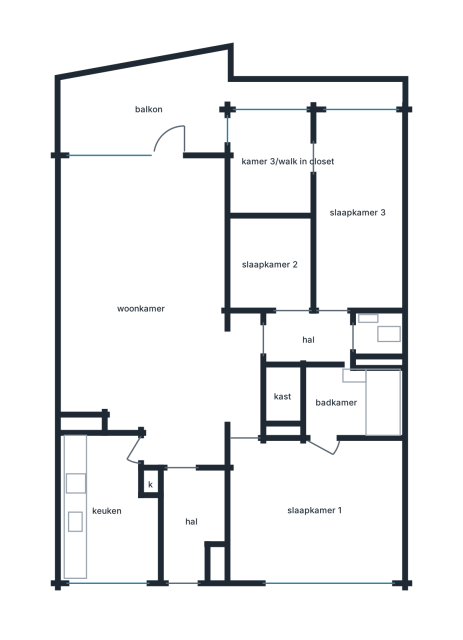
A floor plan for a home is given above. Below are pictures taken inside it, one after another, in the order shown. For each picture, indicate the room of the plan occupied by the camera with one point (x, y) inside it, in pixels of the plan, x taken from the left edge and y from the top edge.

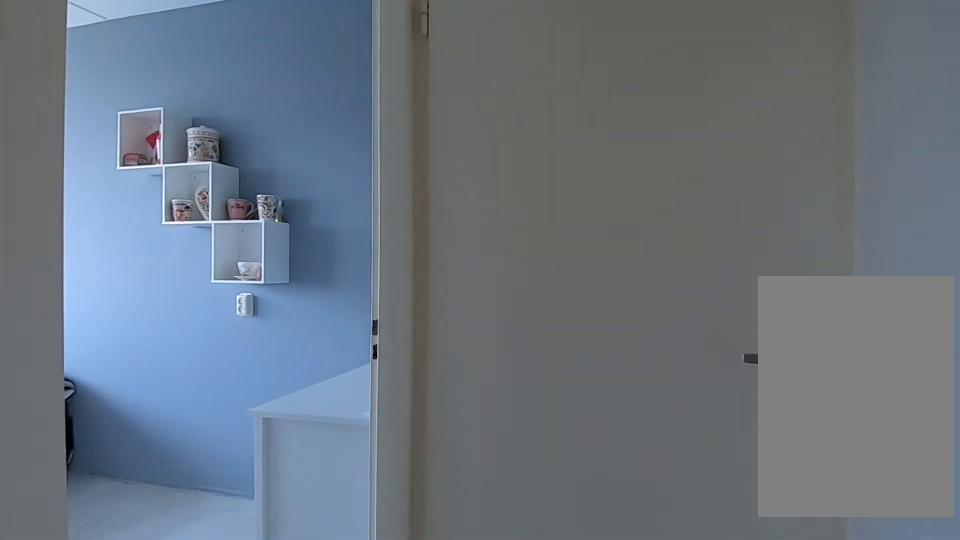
(306, 337)
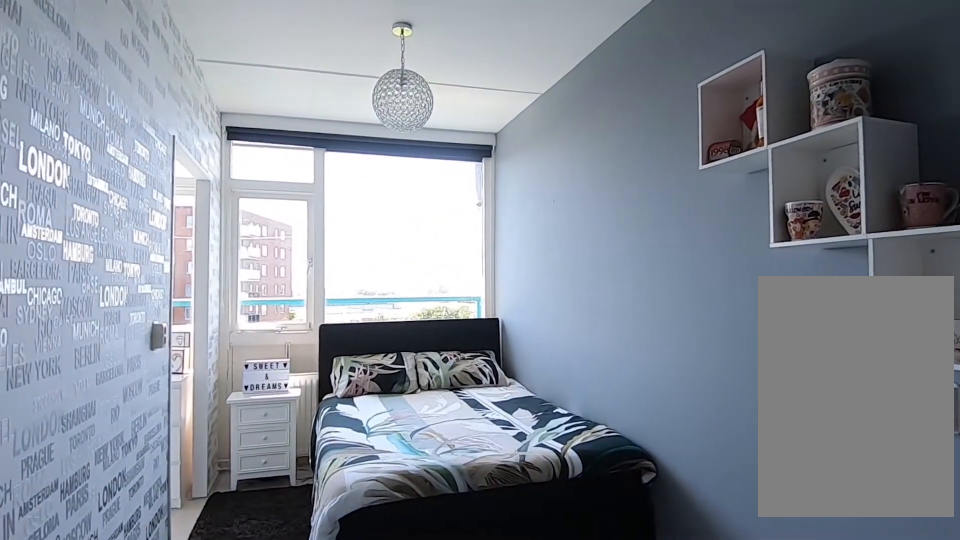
(358, 212)
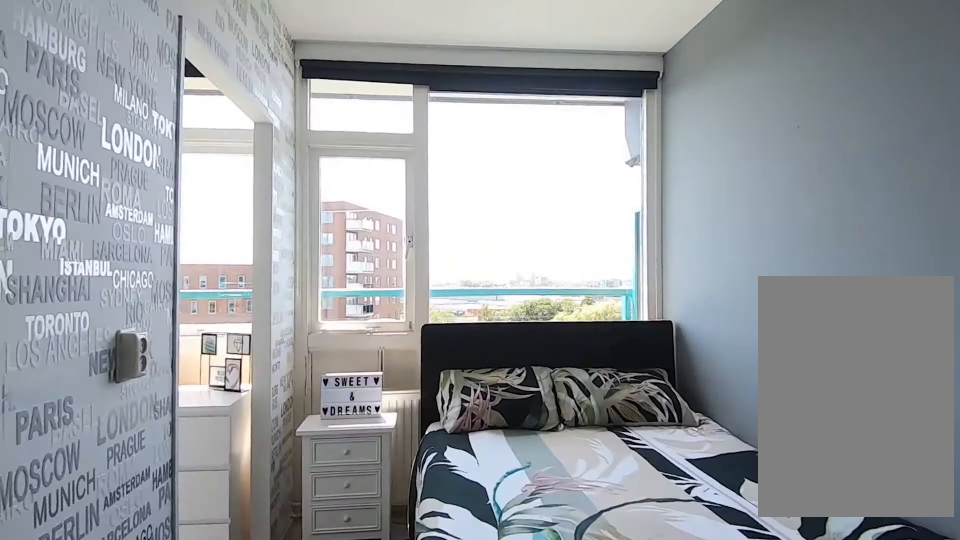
(358, 212)
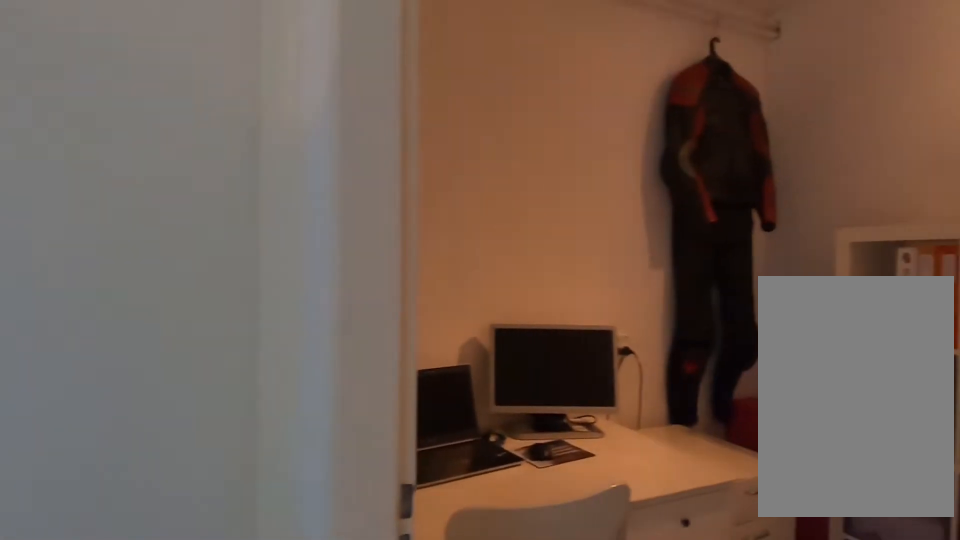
(308, 337)
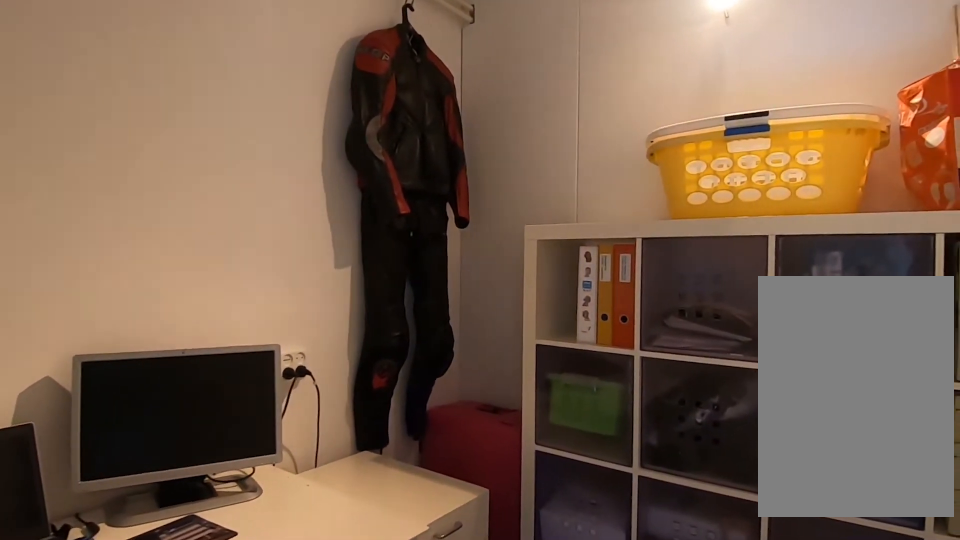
(270, 263)
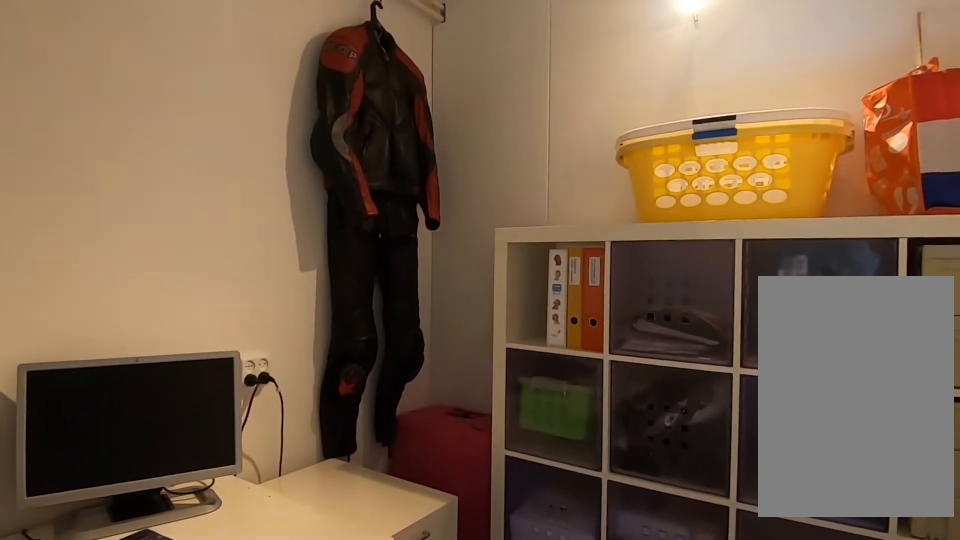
(270, 263)
